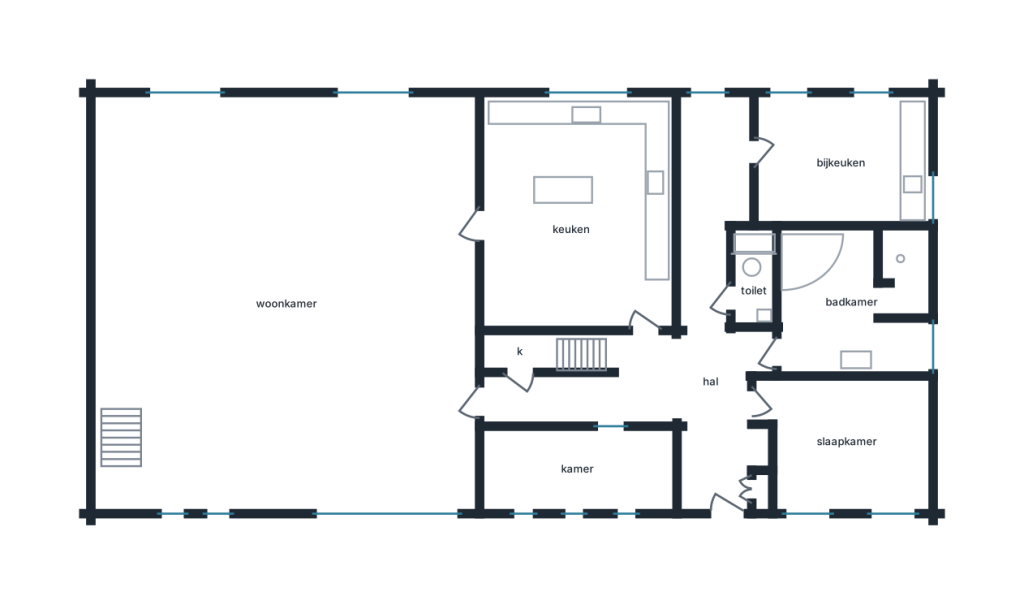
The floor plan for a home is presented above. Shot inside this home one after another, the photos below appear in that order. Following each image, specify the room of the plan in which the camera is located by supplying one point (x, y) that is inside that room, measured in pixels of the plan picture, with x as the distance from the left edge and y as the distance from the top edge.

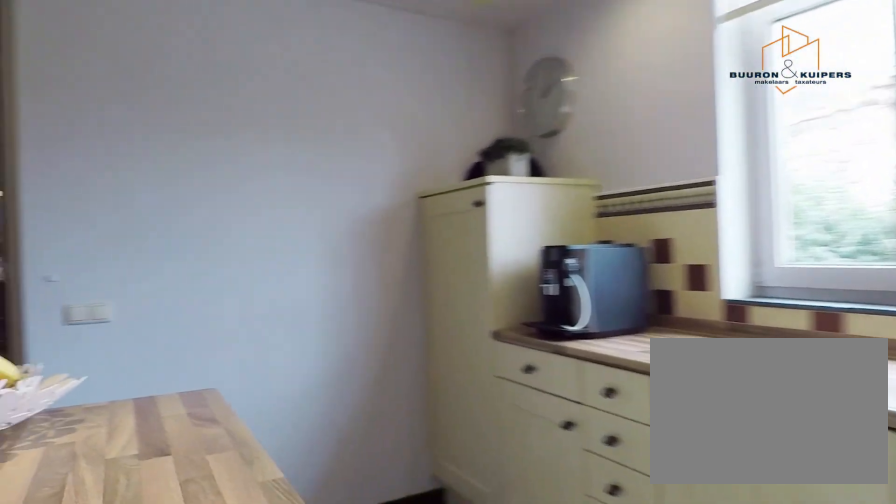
(573, 216)
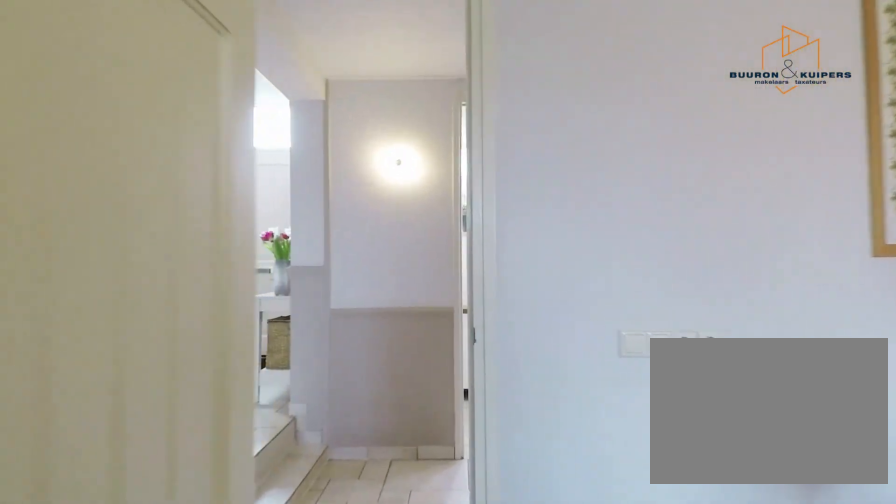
(573, 216)
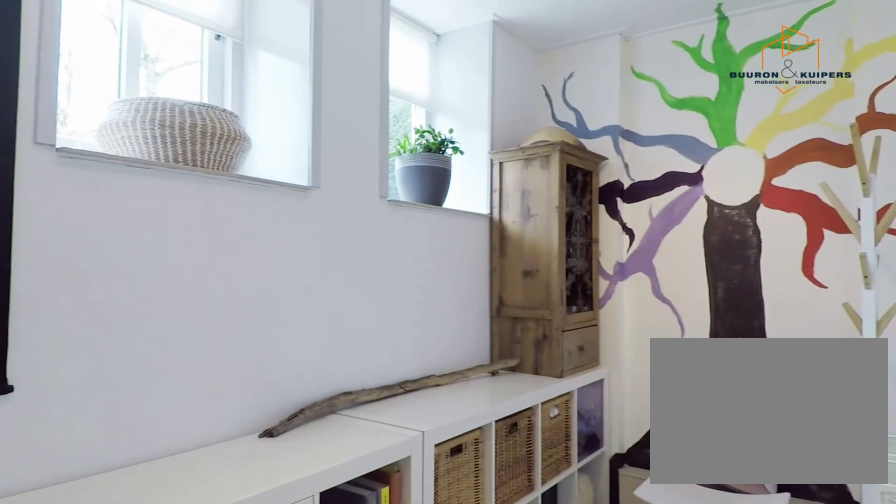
(577, 469)
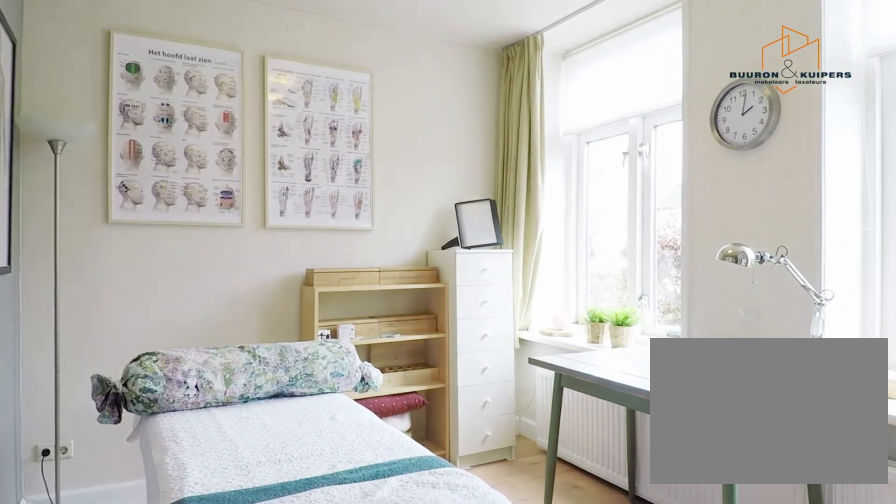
(847, 443)
